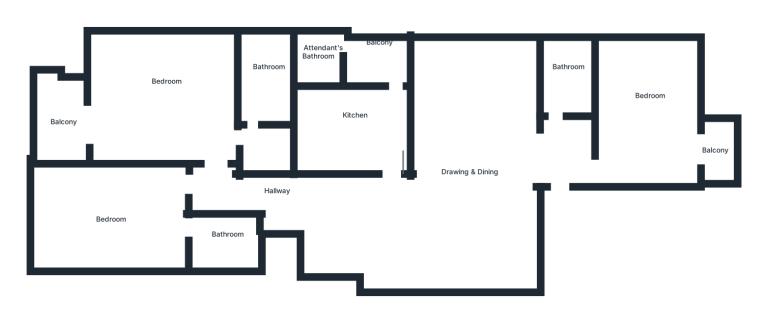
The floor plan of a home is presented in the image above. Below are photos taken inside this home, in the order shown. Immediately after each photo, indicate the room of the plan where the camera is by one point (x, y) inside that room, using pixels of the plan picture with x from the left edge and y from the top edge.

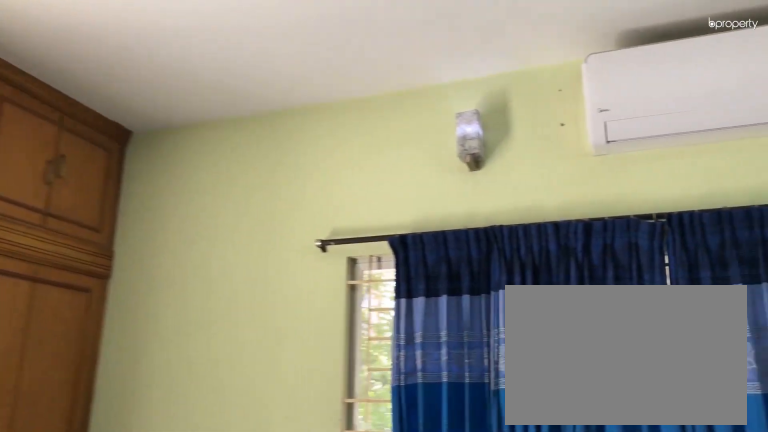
(152, 85)
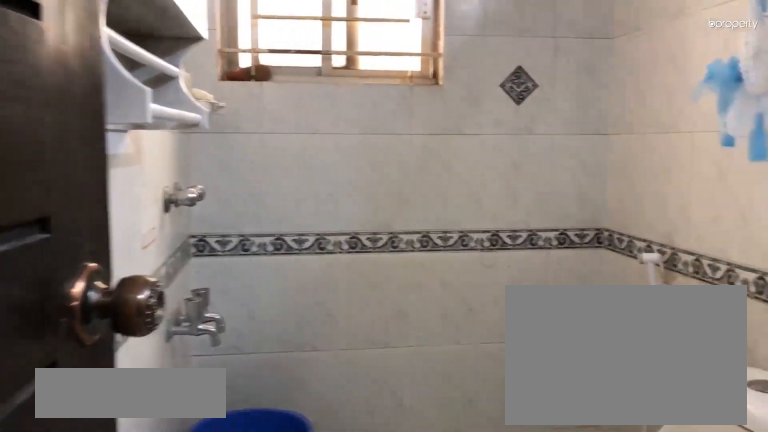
(266, 76)
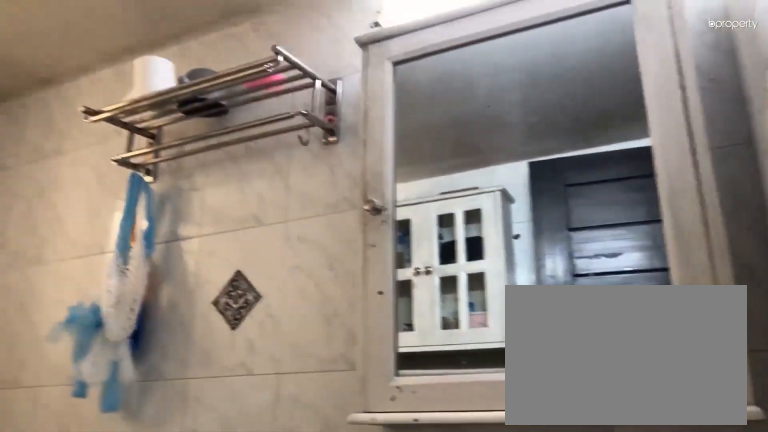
(266, 76)
